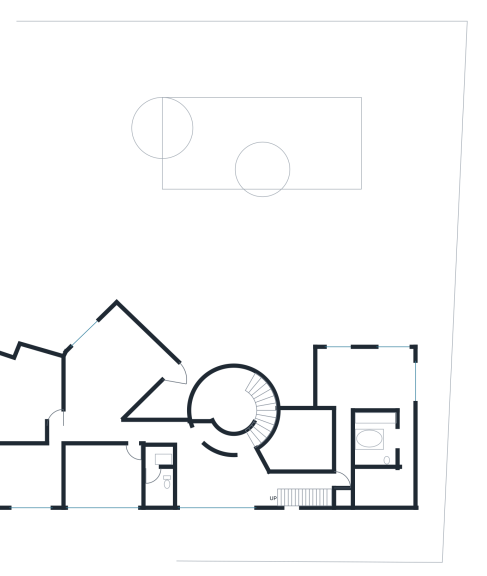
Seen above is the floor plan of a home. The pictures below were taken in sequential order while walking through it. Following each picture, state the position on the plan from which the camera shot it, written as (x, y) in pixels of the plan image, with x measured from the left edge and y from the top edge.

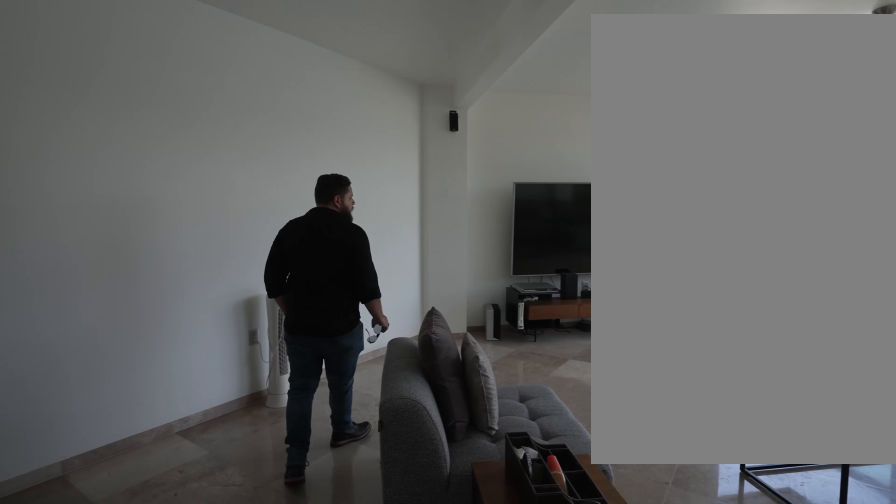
(119, 433)
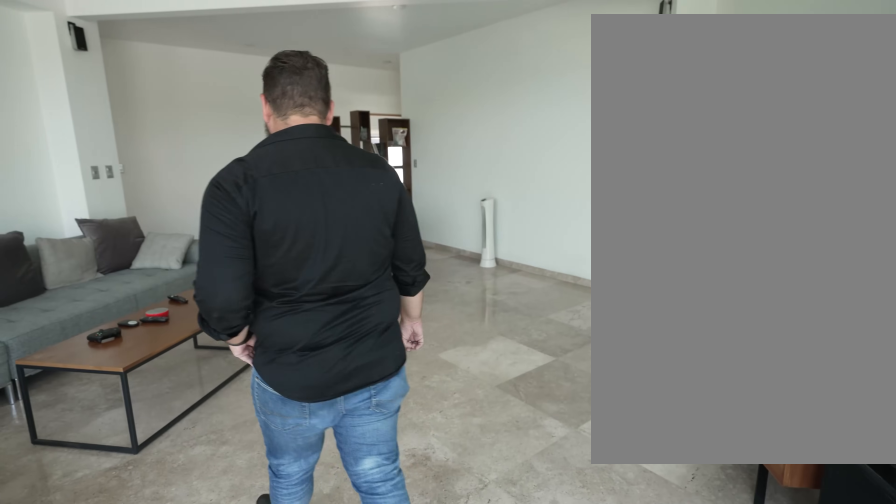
(117, 327)
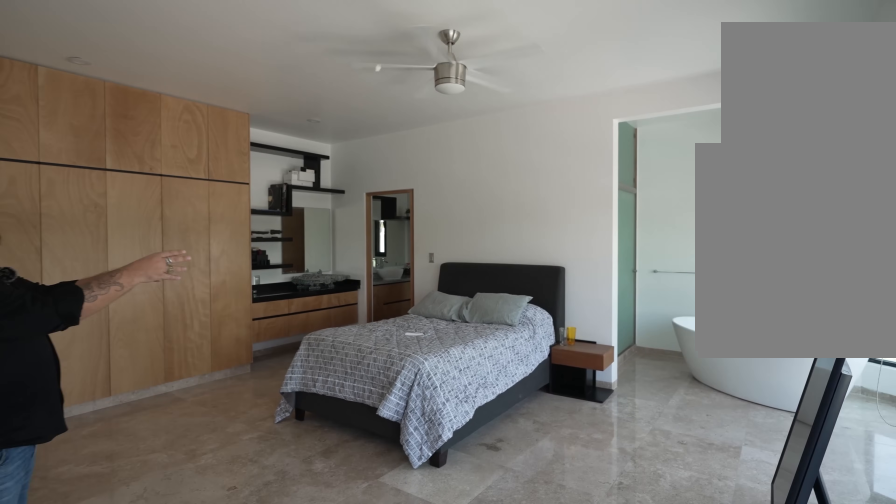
(31, 373)
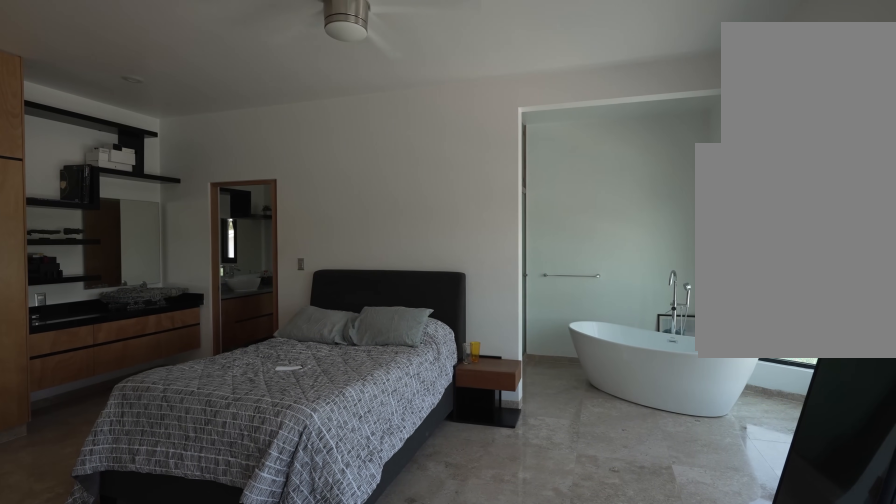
(32, 373)
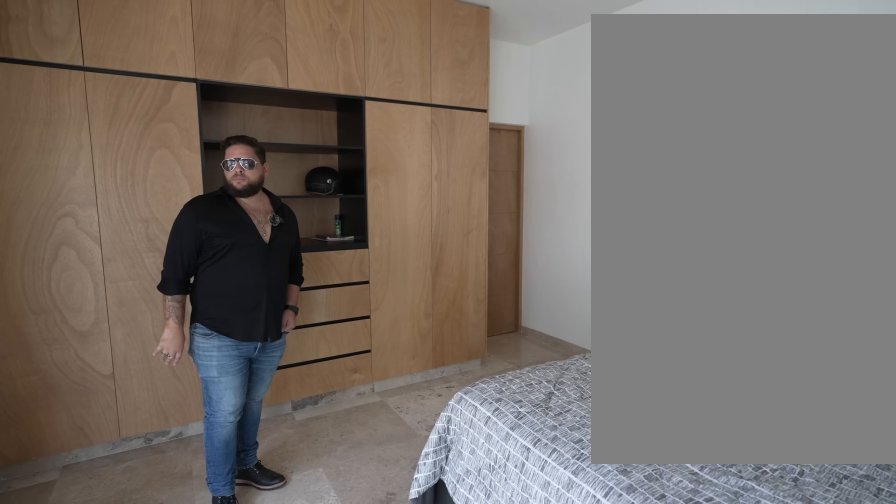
(33, 495)
